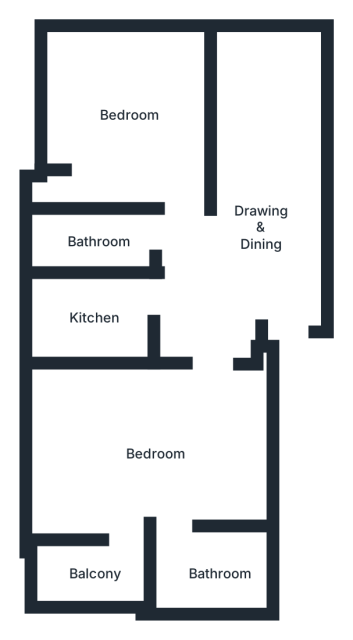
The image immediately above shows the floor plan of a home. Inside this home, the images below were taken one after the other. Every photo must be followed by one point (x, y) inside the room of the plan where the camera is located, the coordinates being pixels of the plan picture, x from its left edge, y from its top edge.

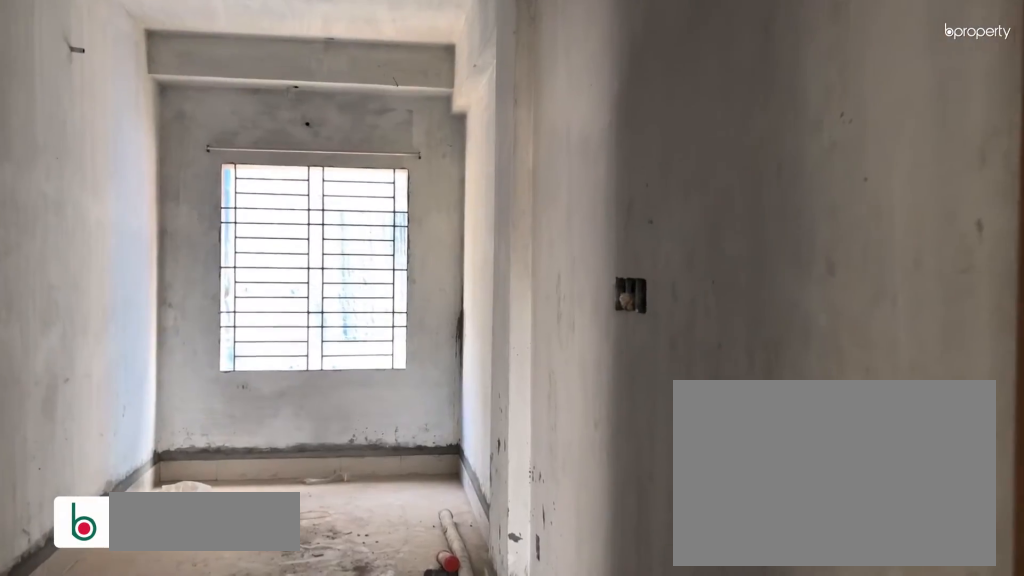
(256, 219)
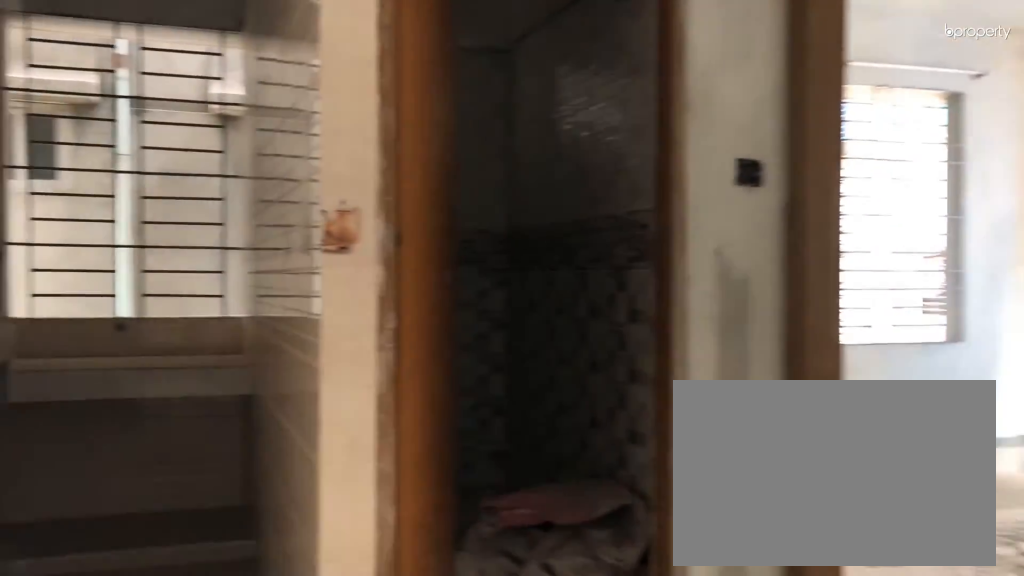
(256, 219)
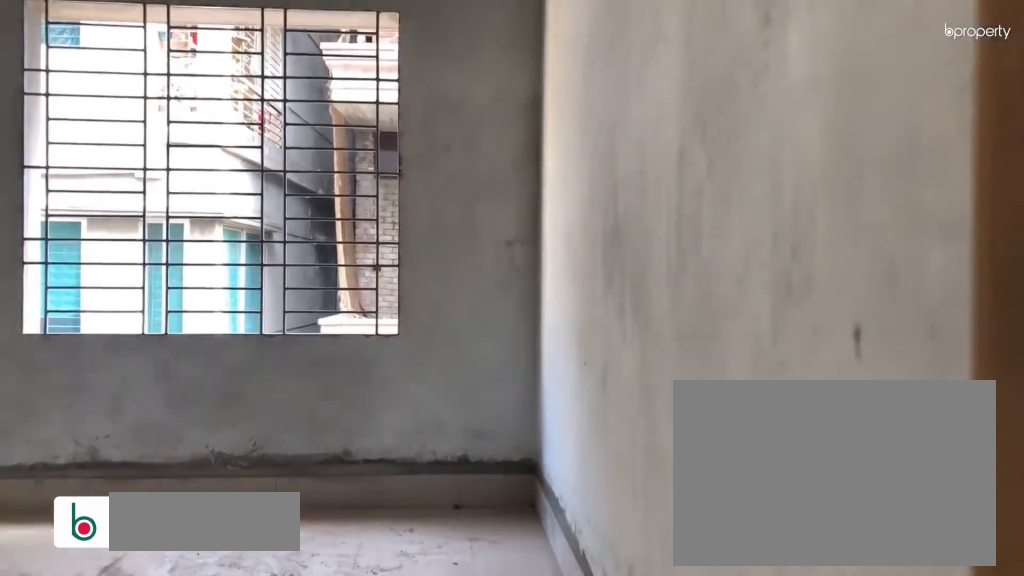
(121, 105)
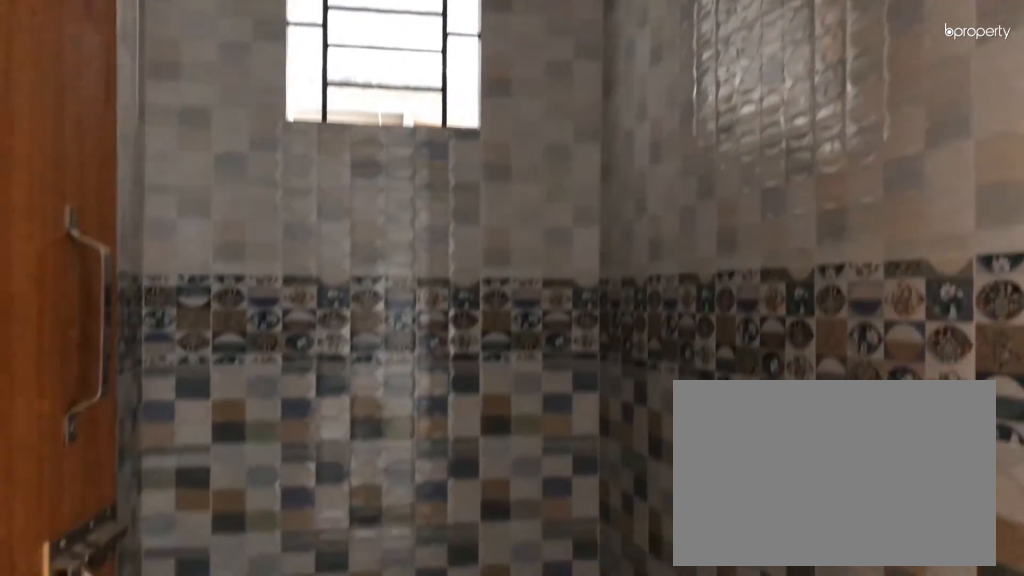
(98, 239)
